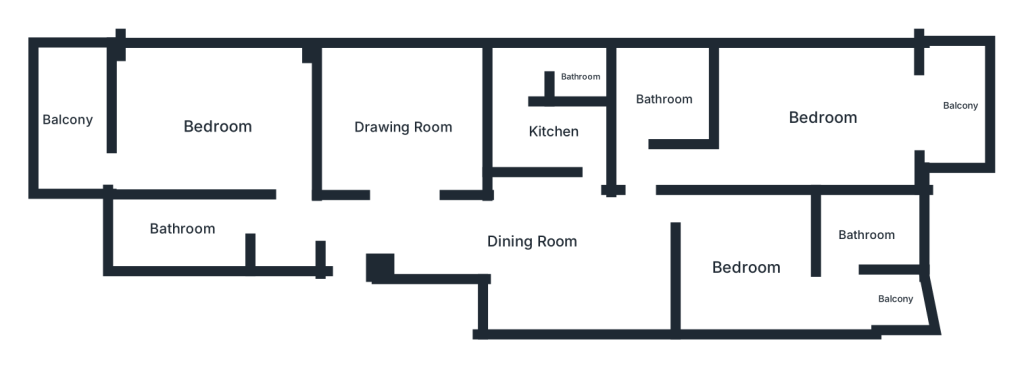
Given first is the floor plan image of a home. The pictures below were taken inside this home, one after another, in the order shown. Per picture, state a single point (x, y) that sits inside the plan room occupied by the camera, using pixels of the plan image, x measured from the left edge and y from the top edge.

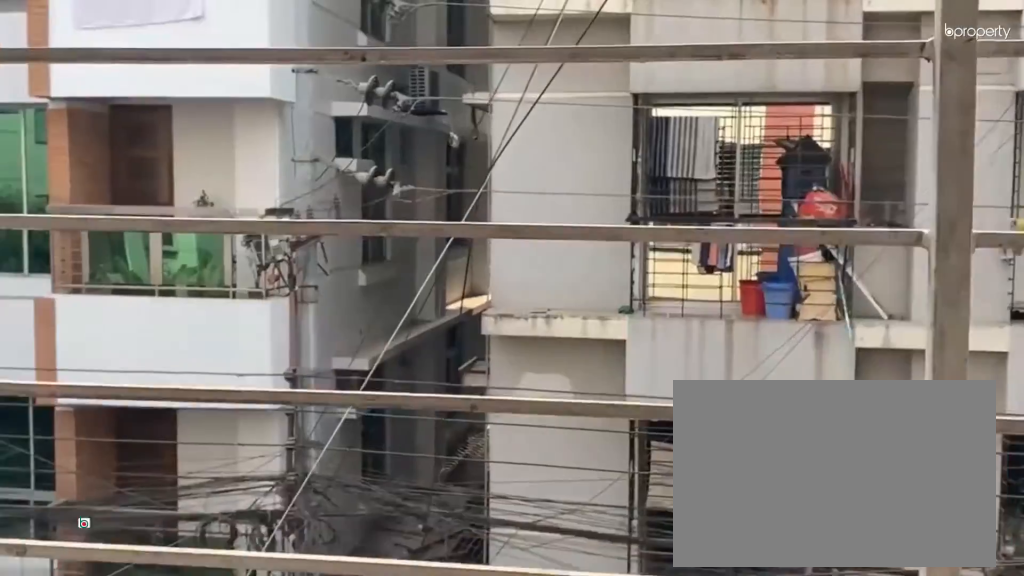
(958, 103)
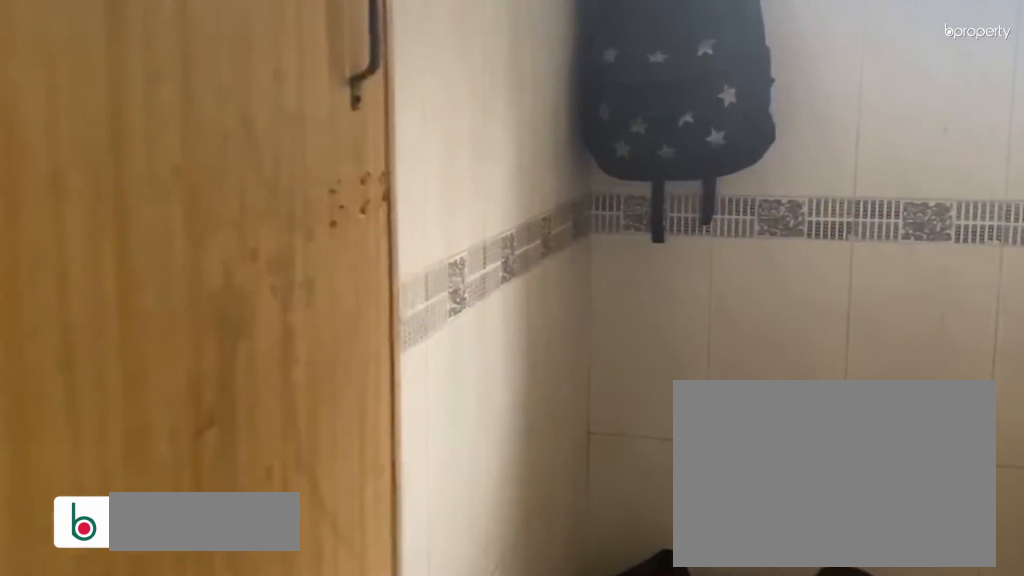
(665, 99)
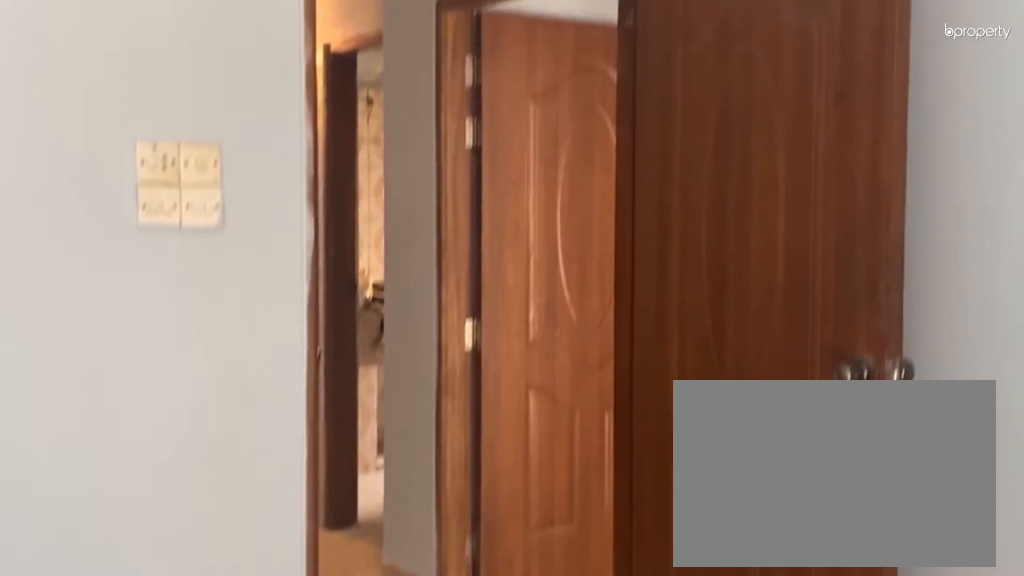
(748, 268)
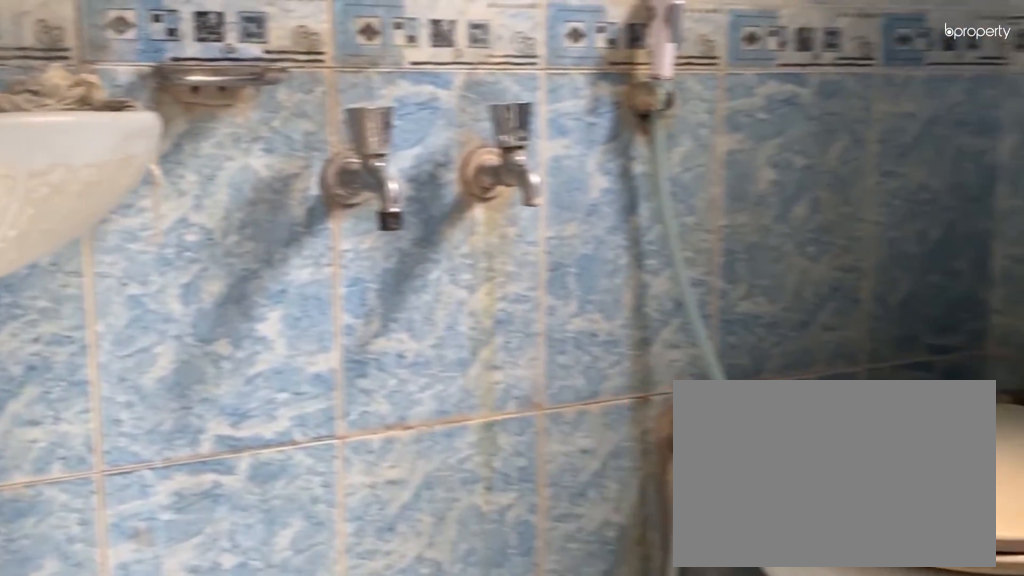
(867, 236)
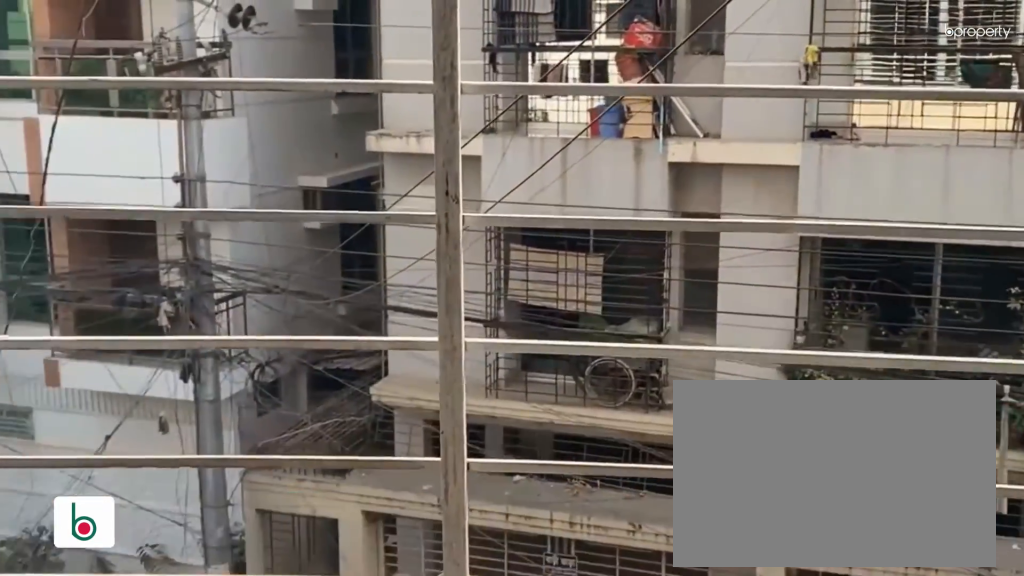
(894, 299)
